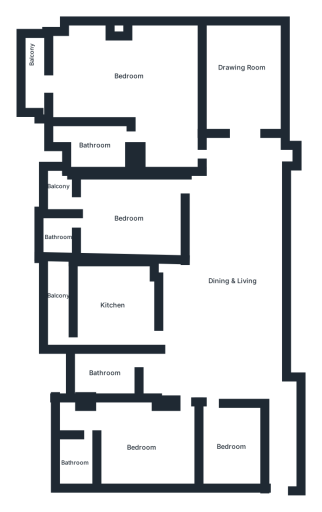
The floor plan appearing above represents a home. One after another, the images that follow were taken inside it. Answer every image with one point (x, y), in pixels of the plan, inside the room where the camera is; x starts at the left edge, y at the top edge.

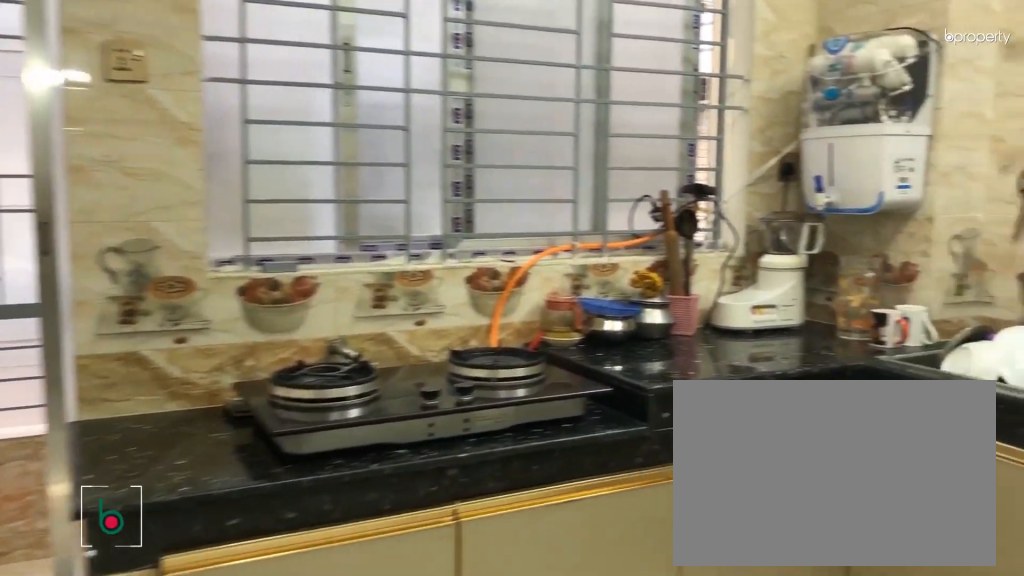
(113, 316)
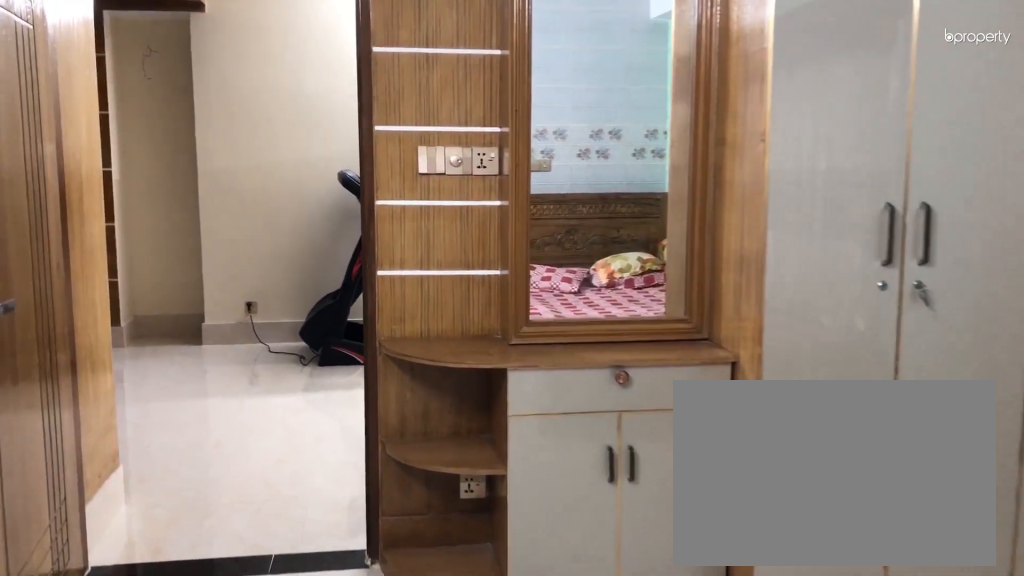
(130, 216)
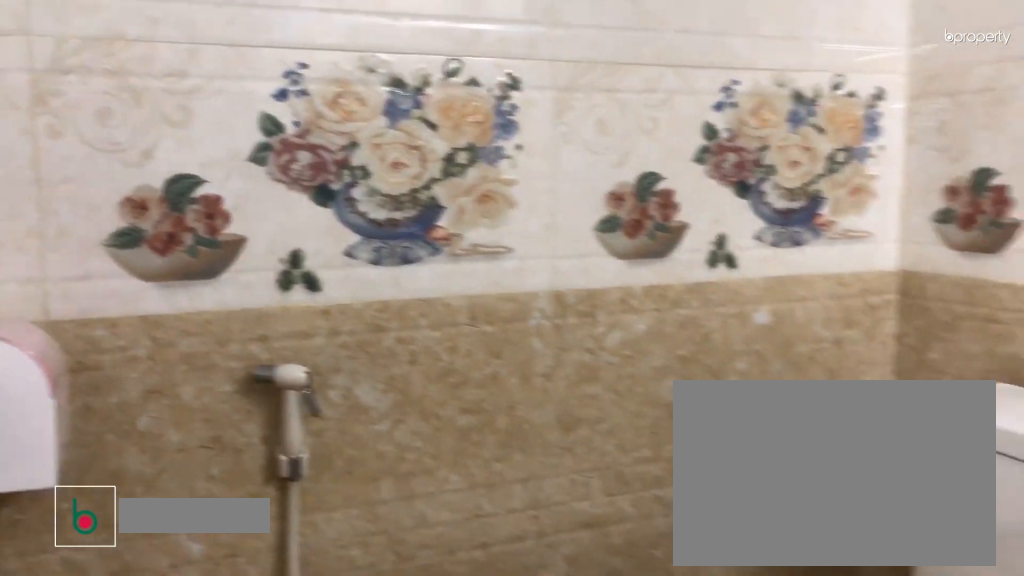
(58, 237)
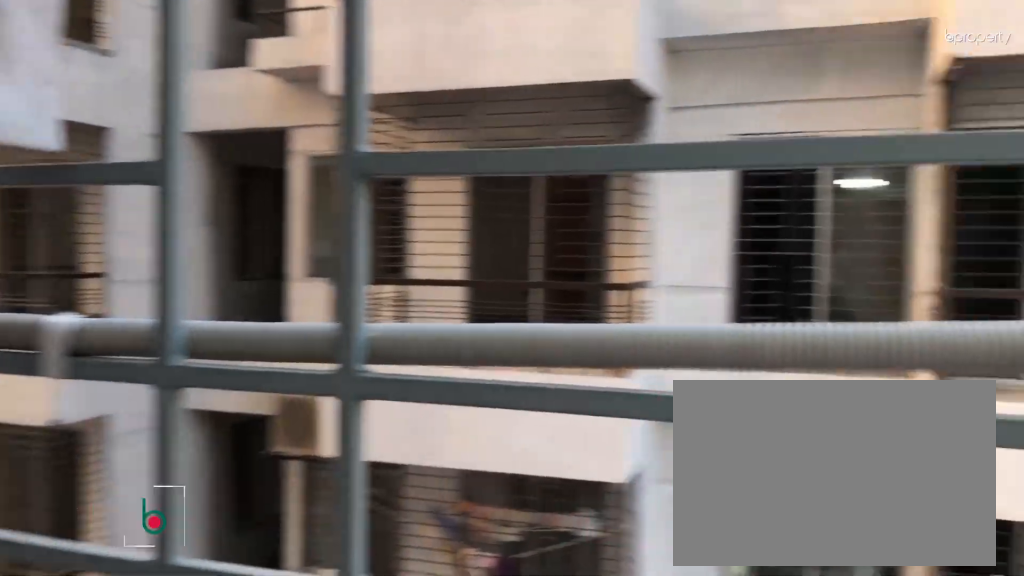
(36, 83)
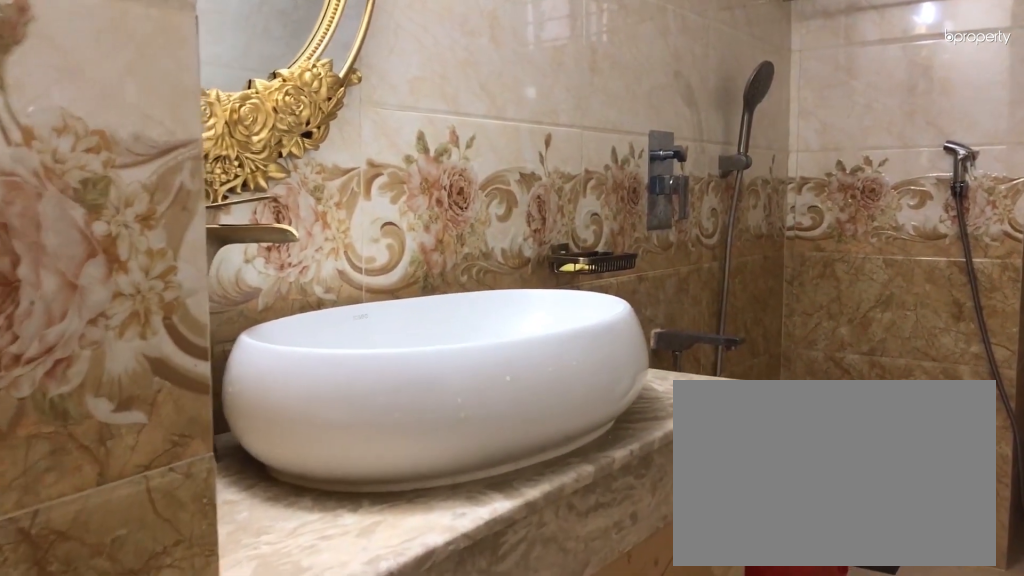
(94, 144)
